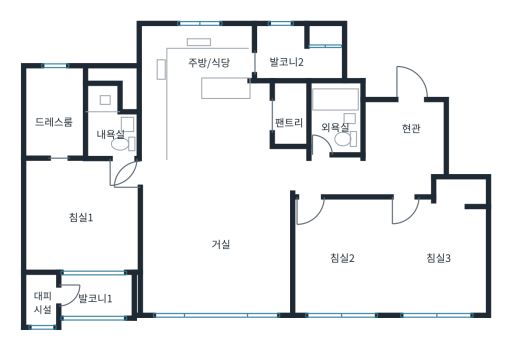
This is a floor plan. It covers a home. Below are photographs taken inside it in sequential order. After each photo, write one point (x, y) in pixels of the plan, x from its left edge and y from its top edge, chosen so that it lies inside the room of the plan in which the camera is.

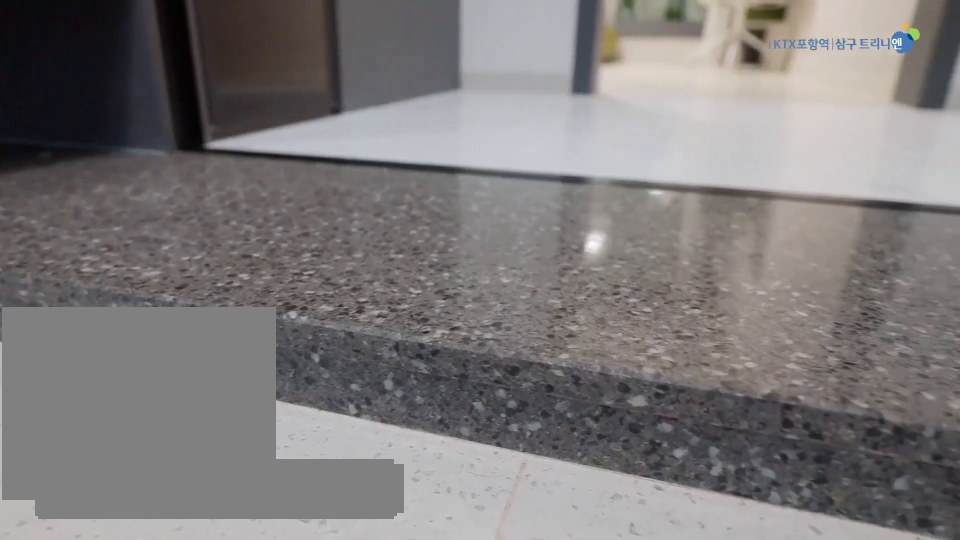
(404, 132)
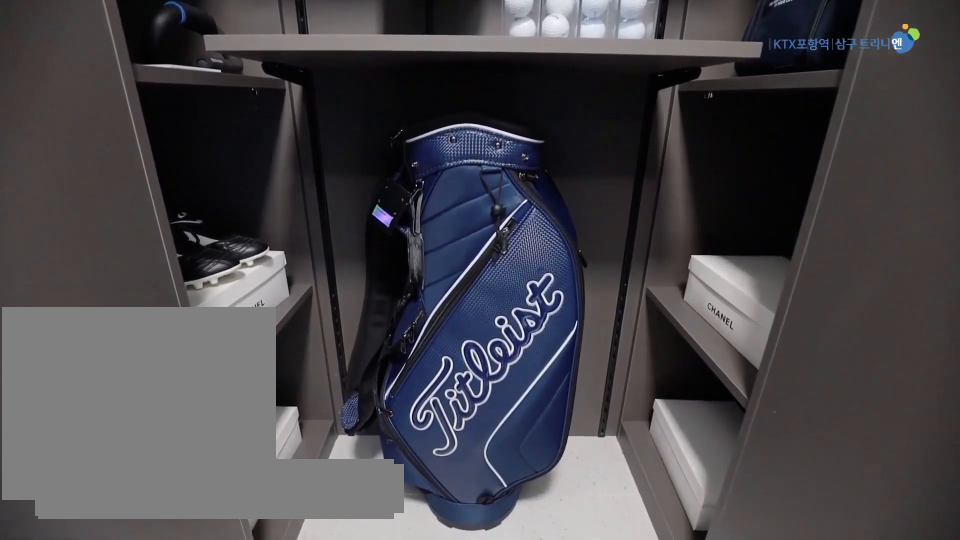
(404, 133)
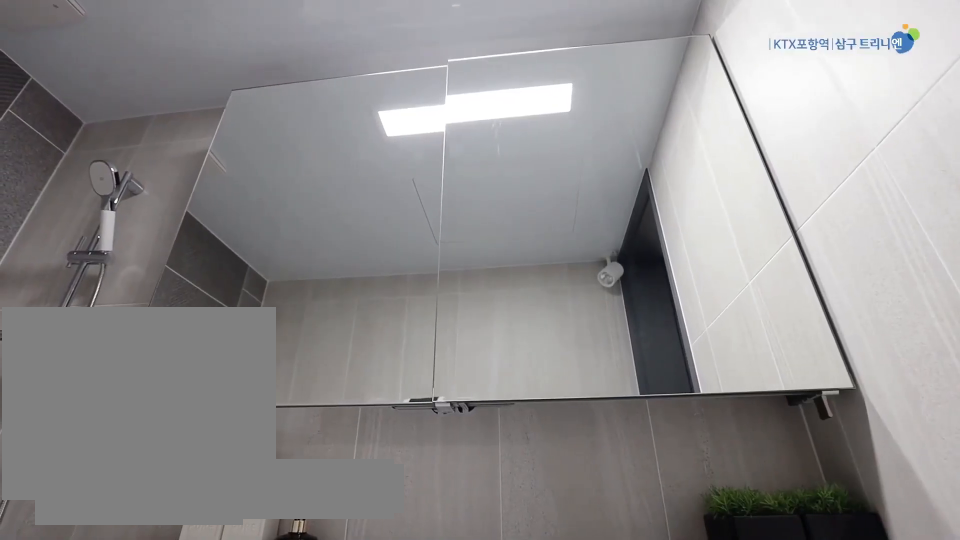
(334, 121)
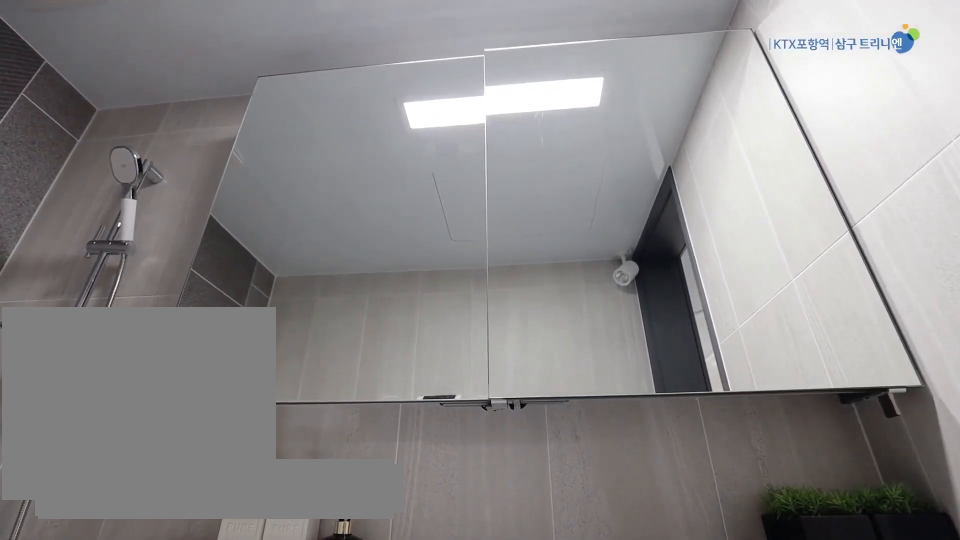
(334, 121)
